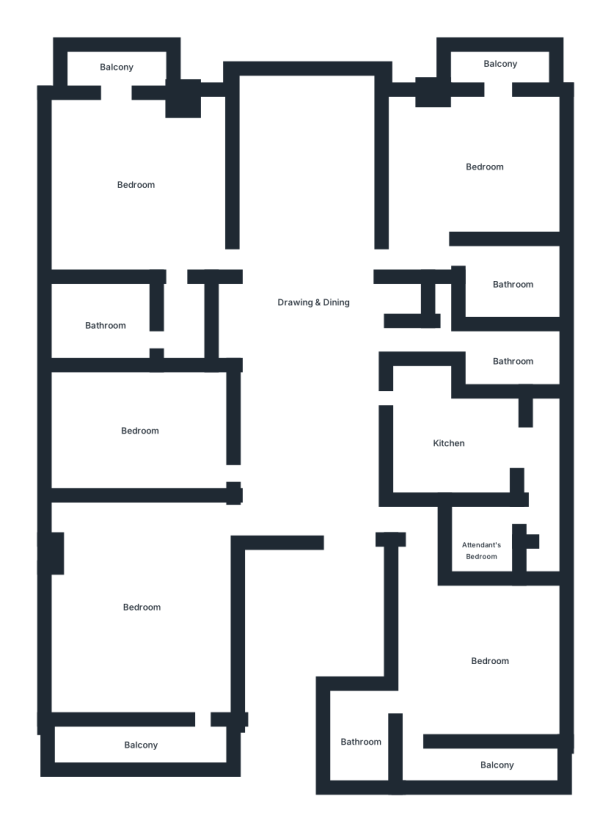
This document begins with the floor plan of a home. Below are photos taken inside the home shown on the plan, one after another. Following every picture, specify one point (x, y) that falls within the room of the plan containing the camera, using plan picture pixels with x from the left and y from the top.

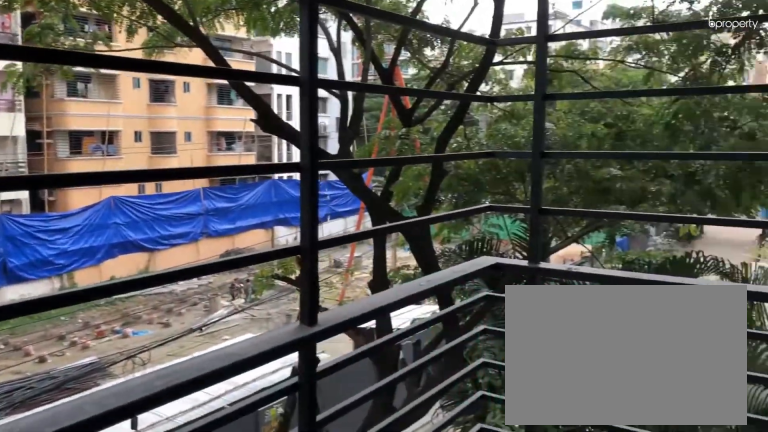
(496, 67)
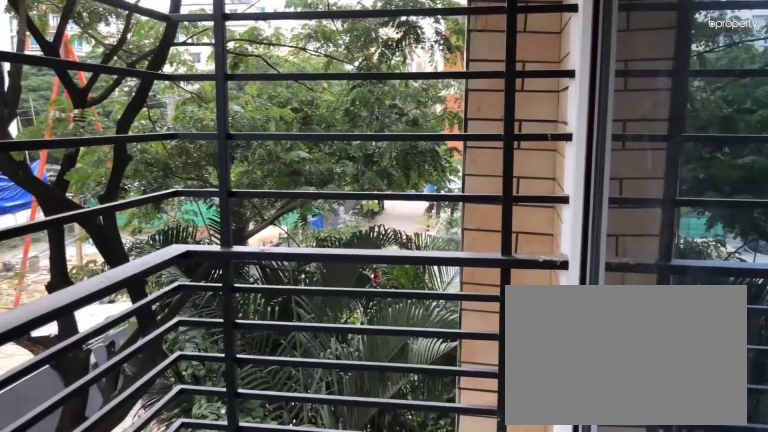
(496, 67)
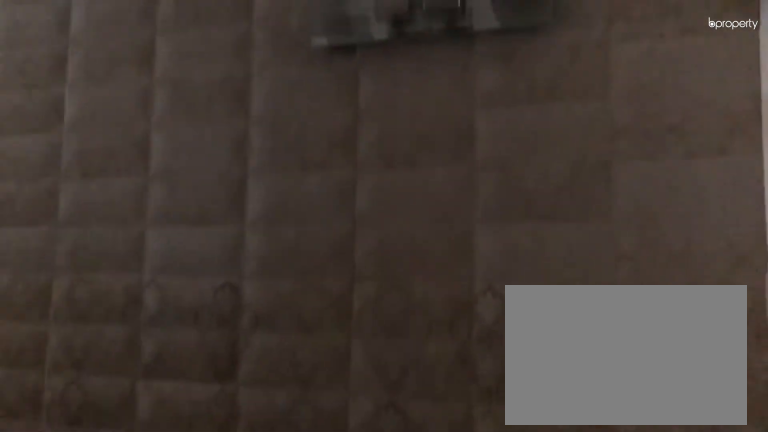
(511, 355)
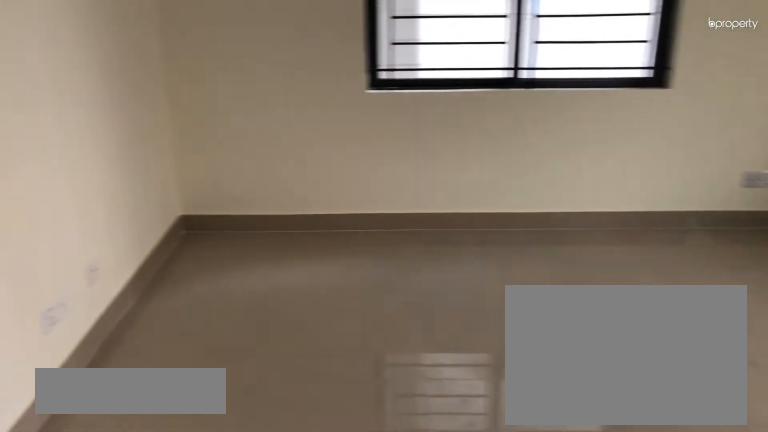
(485, 662)
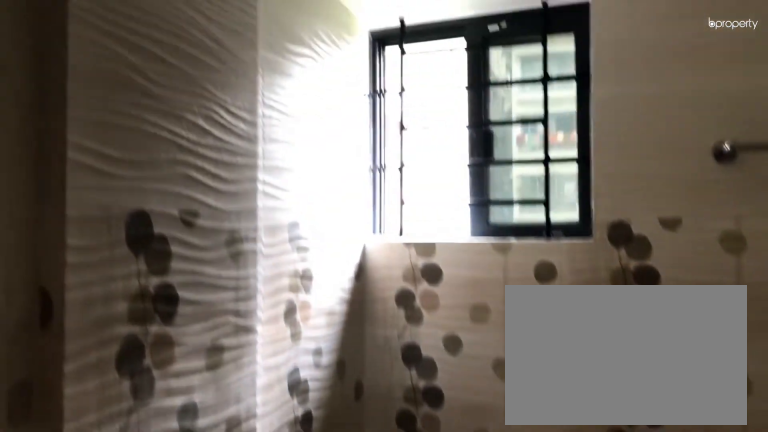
(357, 741)
